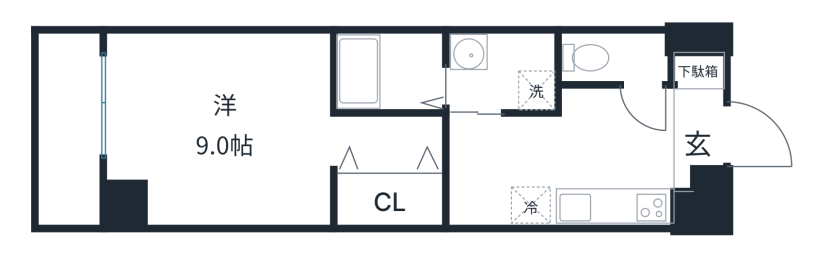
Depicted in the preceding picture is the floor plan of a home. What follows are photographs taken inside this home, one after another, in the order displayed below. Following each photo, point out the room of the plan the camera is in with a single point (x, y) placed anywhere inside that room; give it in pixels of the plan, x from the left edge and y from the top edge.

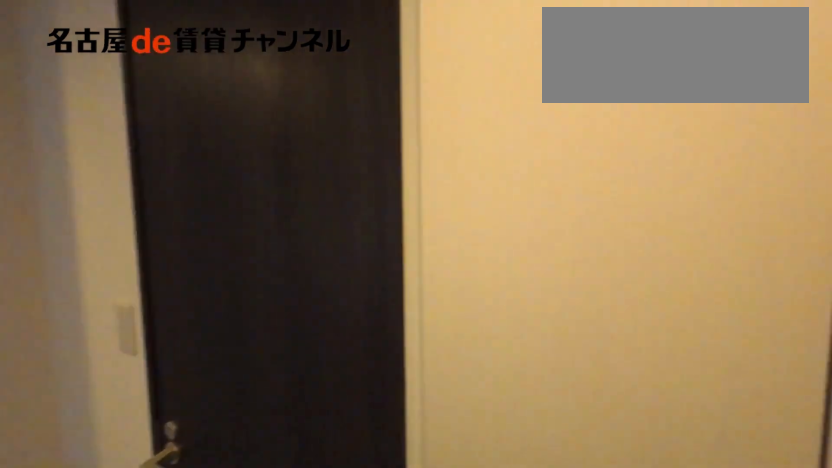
(698, 123)
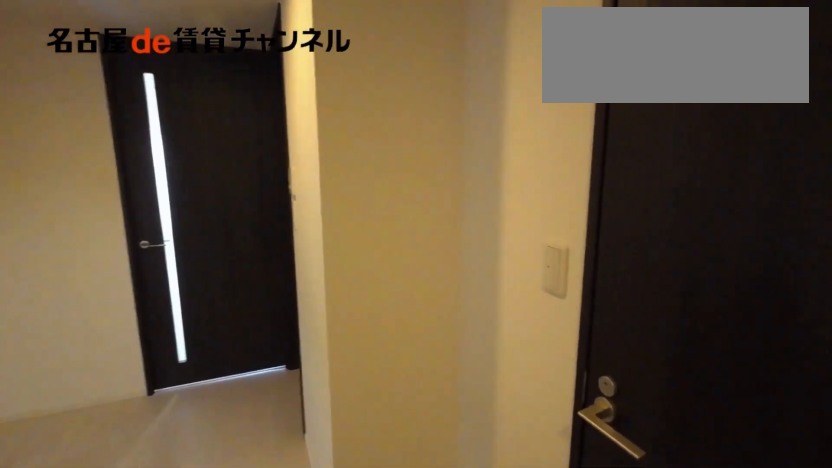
(698, 123)
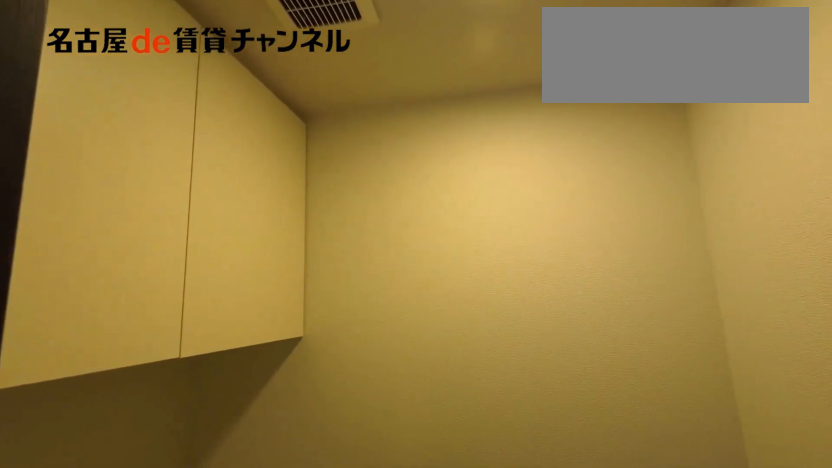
(615, 58)
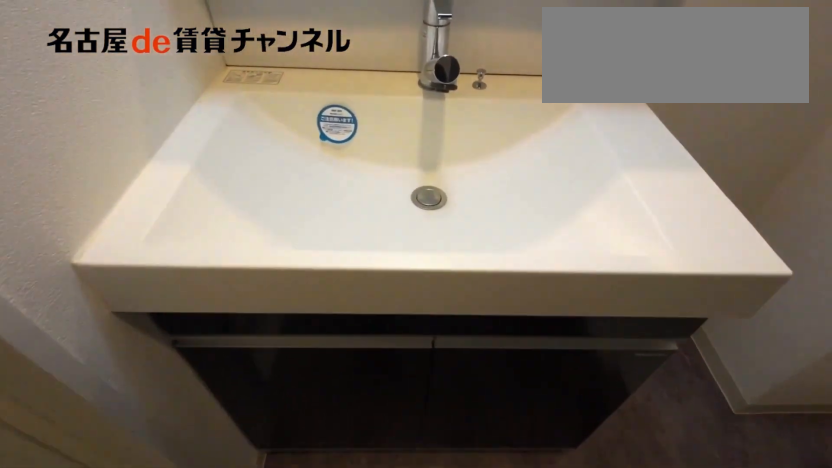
(504, 71)
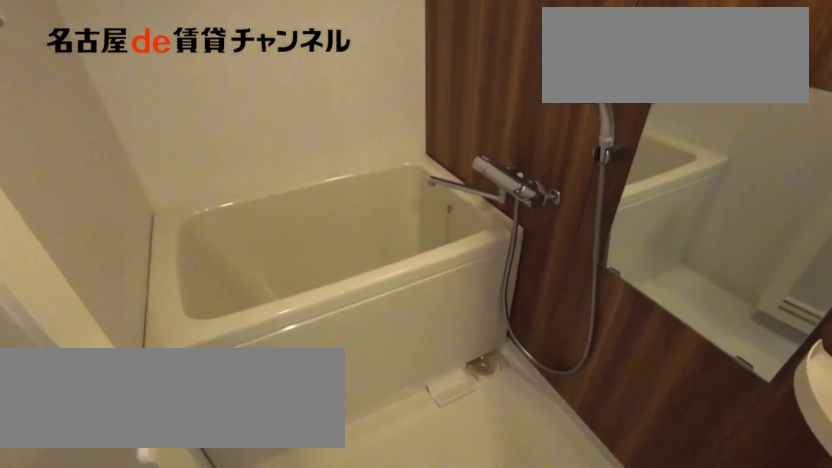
(389, 71)
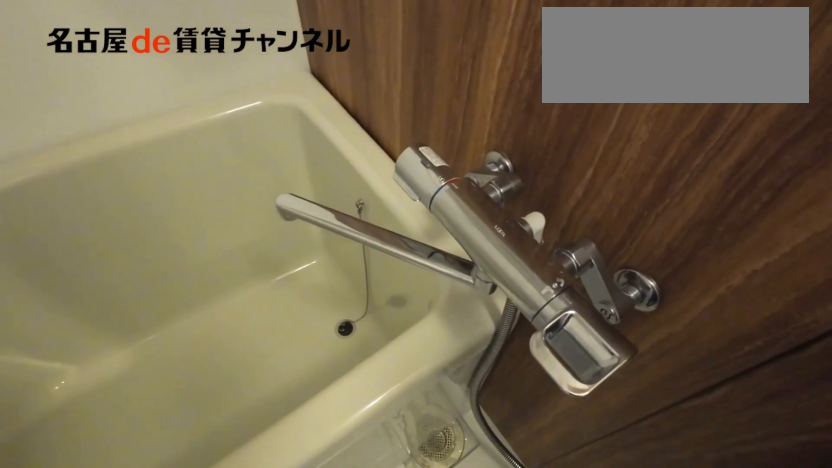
(389, 71)
